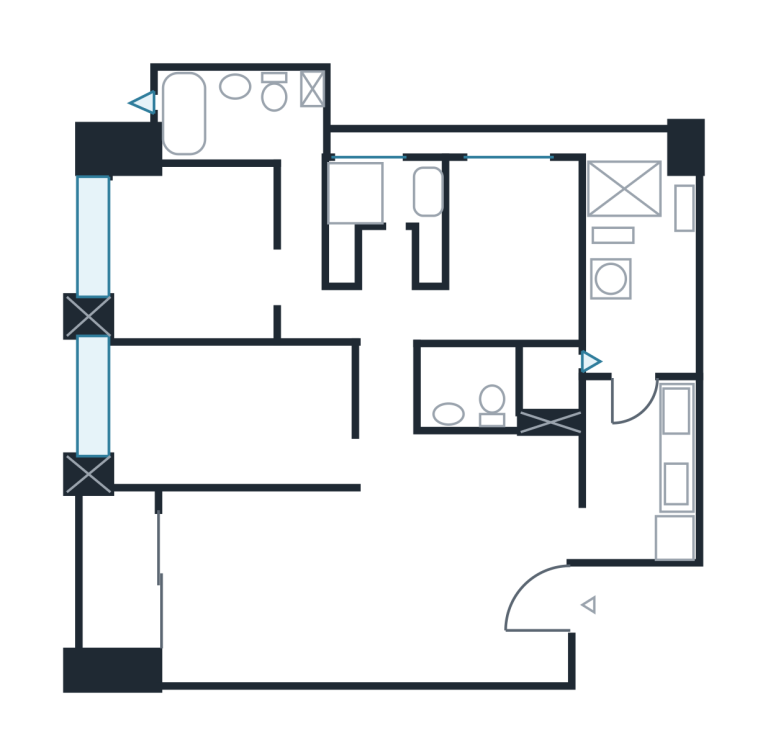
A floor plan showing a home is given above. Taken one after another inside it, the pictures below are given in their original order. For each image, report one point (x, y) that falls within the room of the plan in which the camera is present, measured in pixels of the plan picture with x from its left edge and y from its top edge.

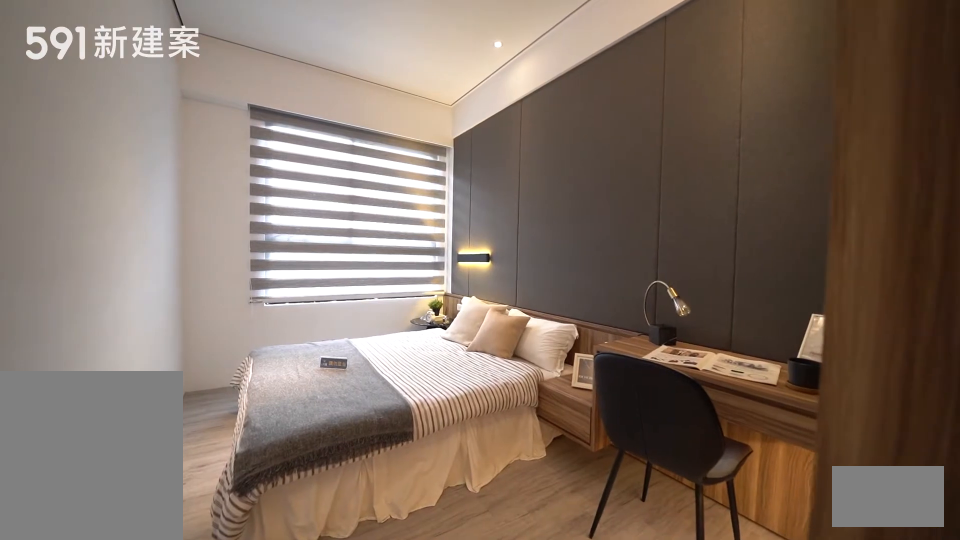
(227, 415)
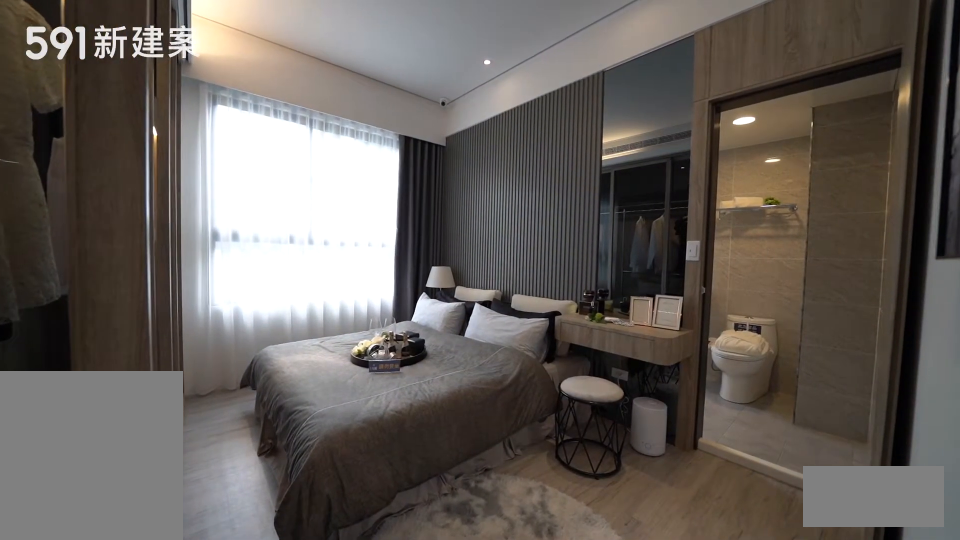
(219, 253)
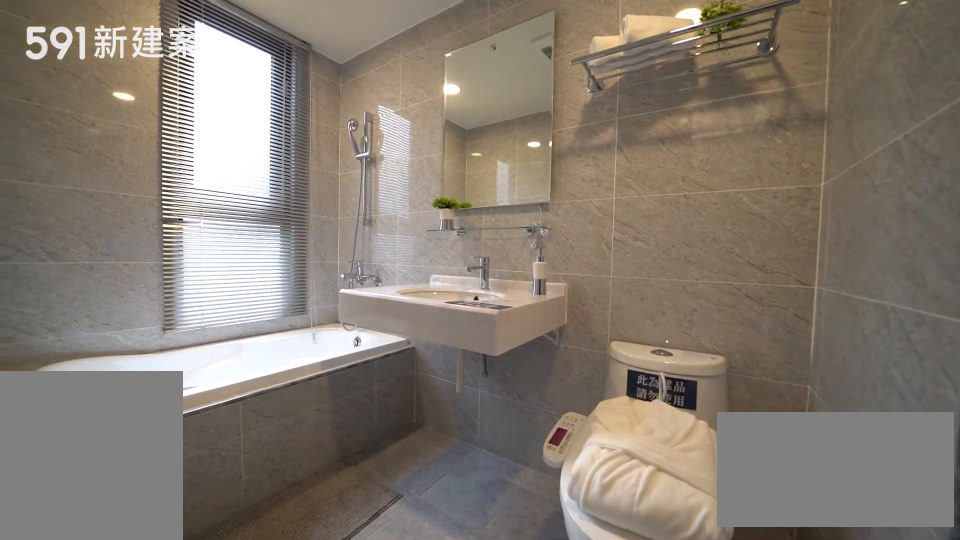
(239, 110)
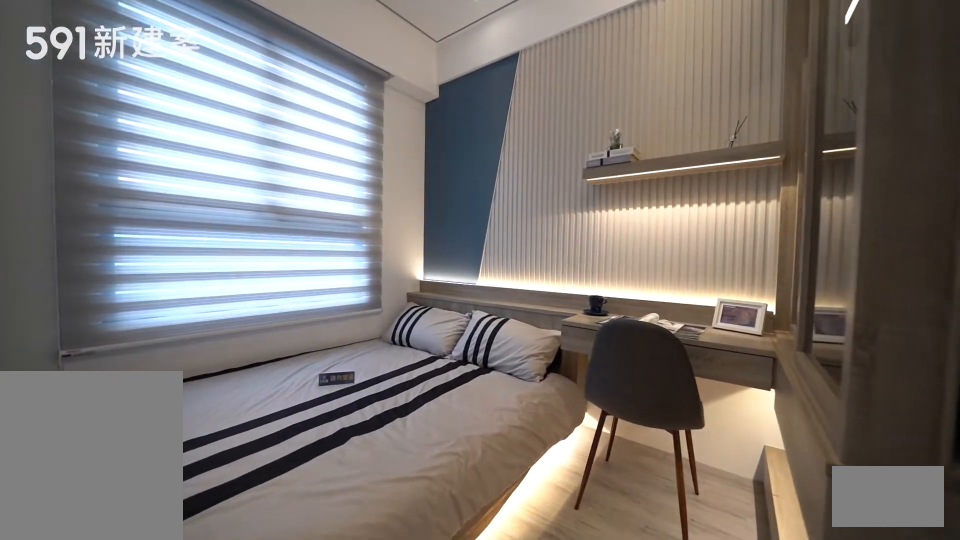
(511, 253)
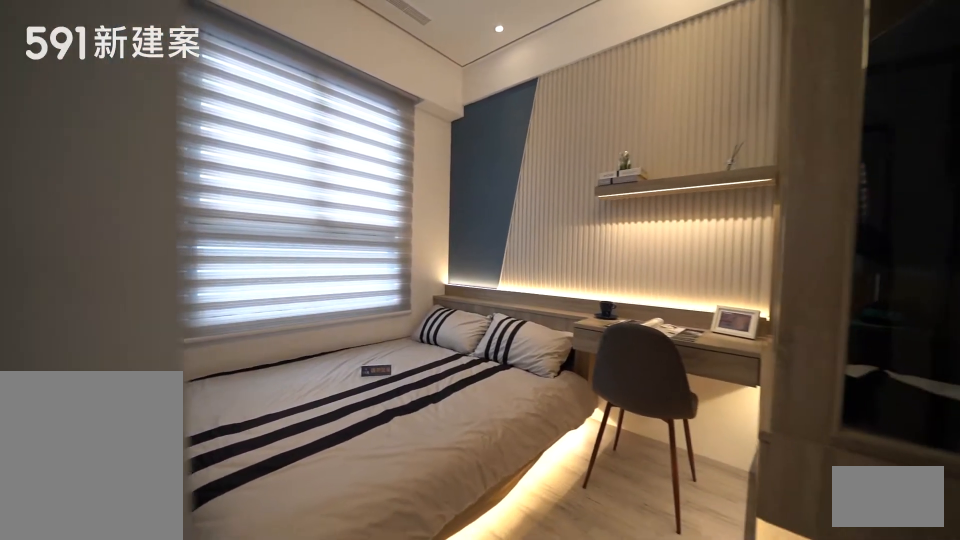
(511, 253)
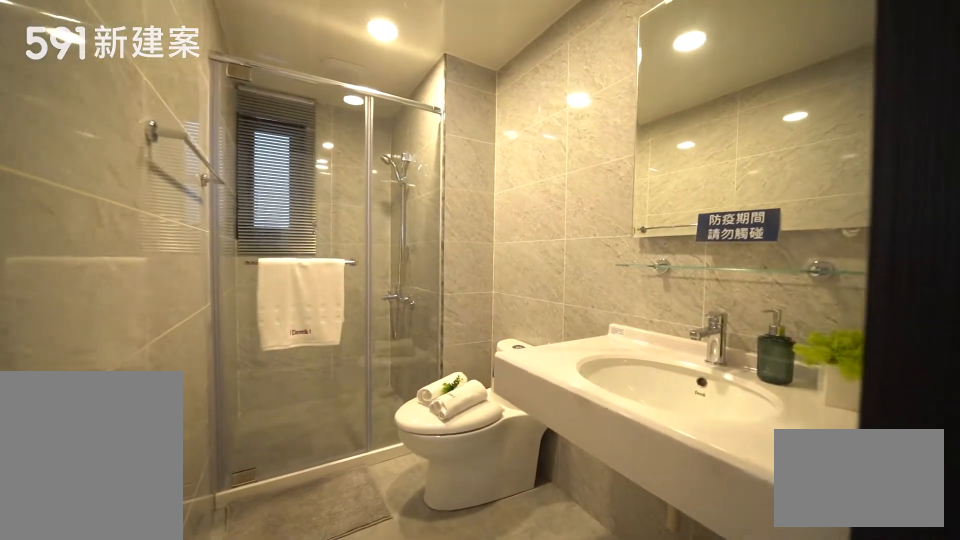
(502, 389)
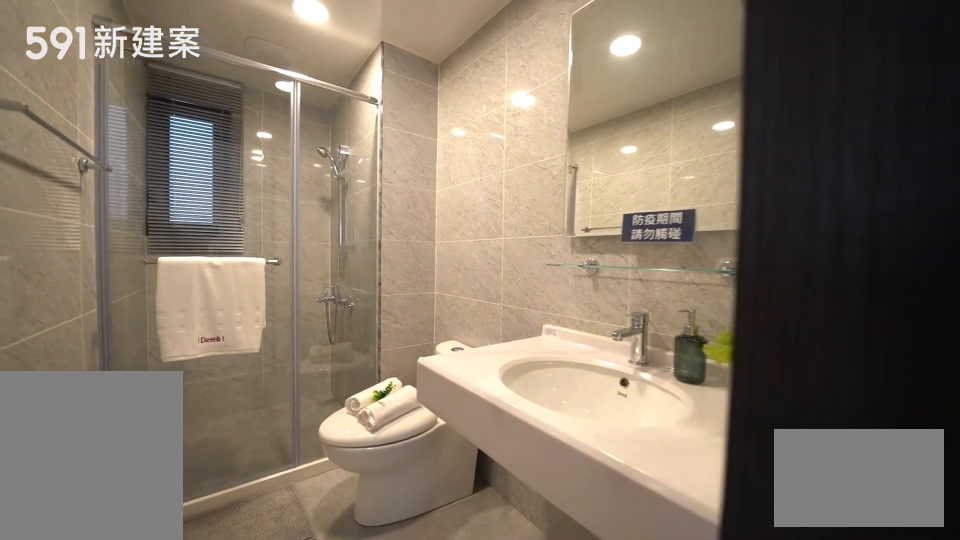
(502, 389)
